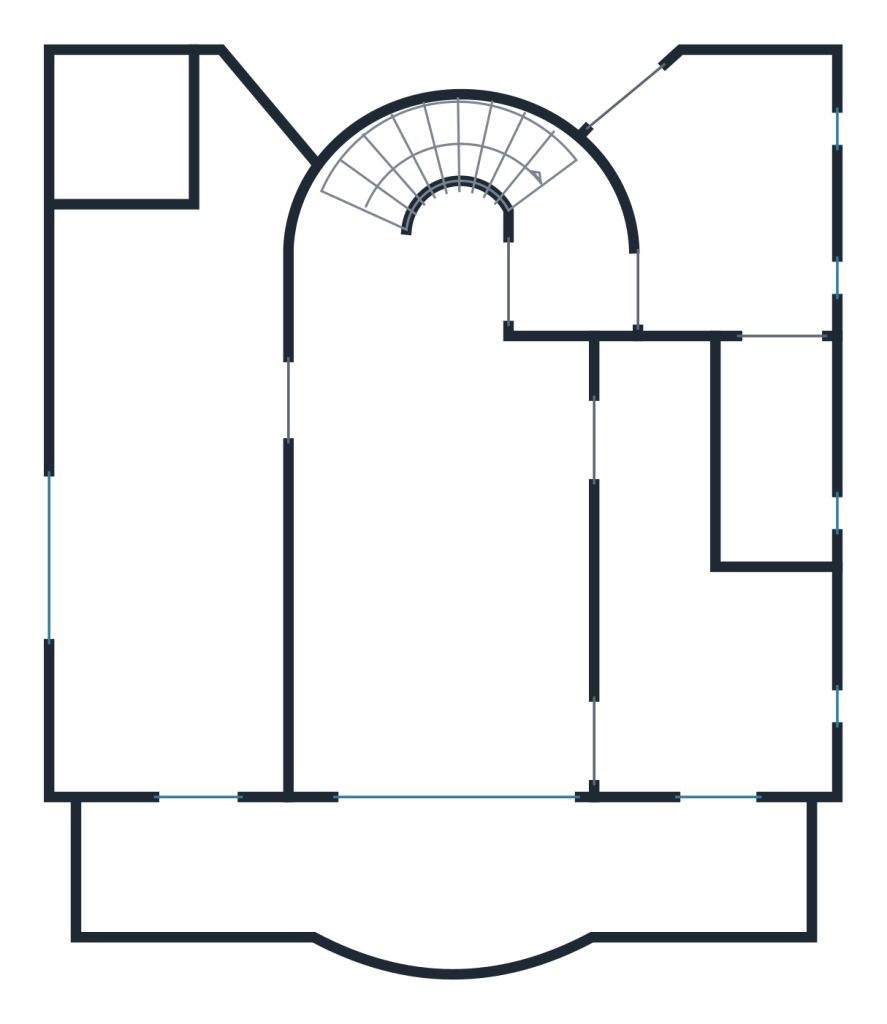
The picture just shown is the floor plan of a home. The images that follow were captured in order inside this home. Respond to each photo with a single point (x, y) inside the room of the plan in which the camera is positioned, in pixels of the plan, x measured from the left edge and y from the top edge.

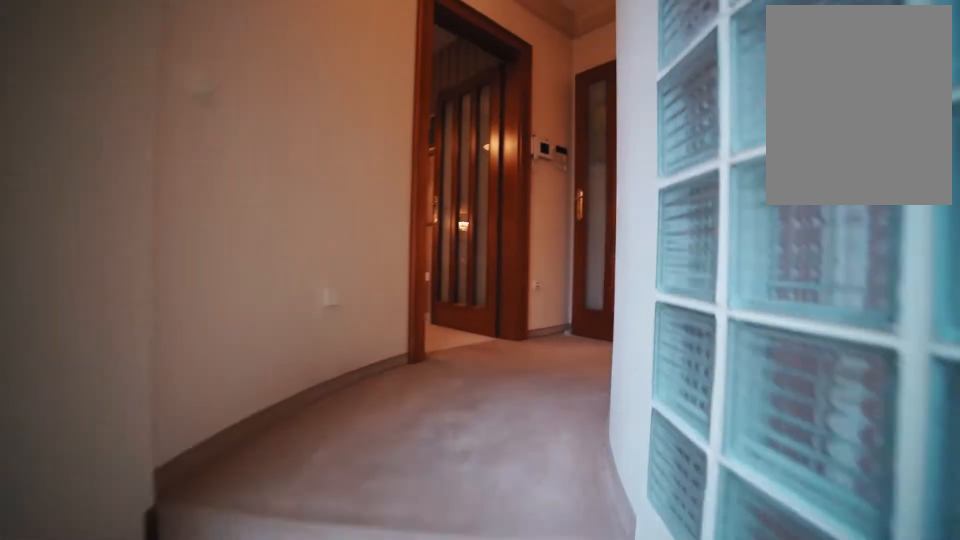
(486, 152)
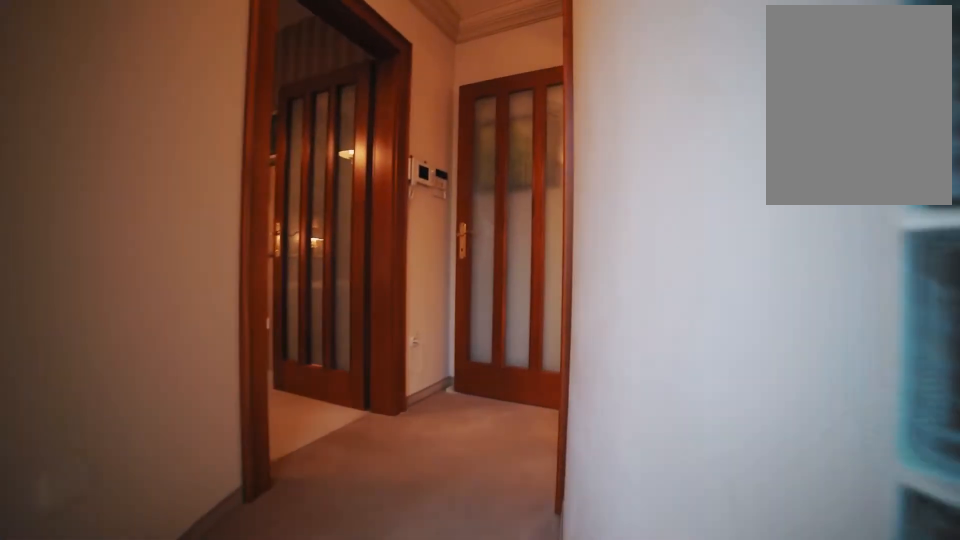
(509, 159)
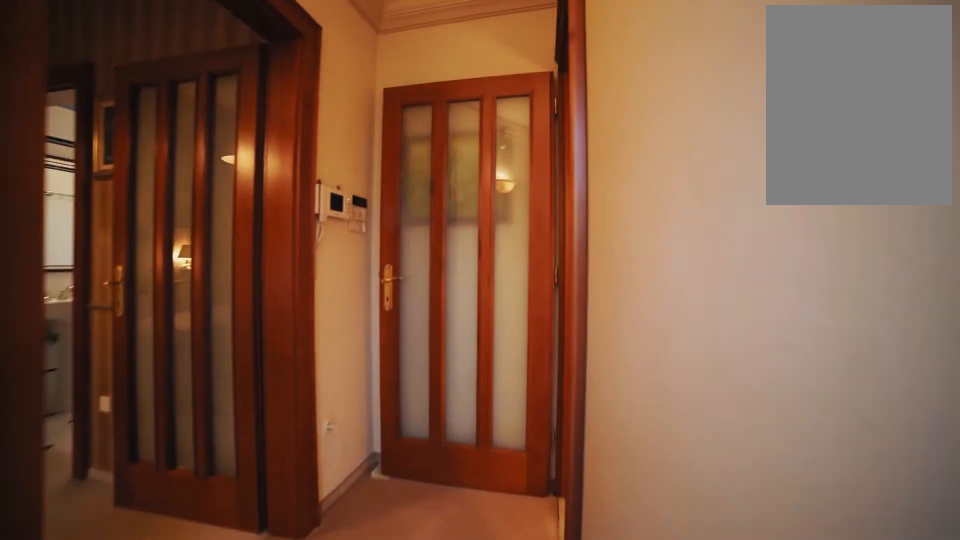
(526, 170)
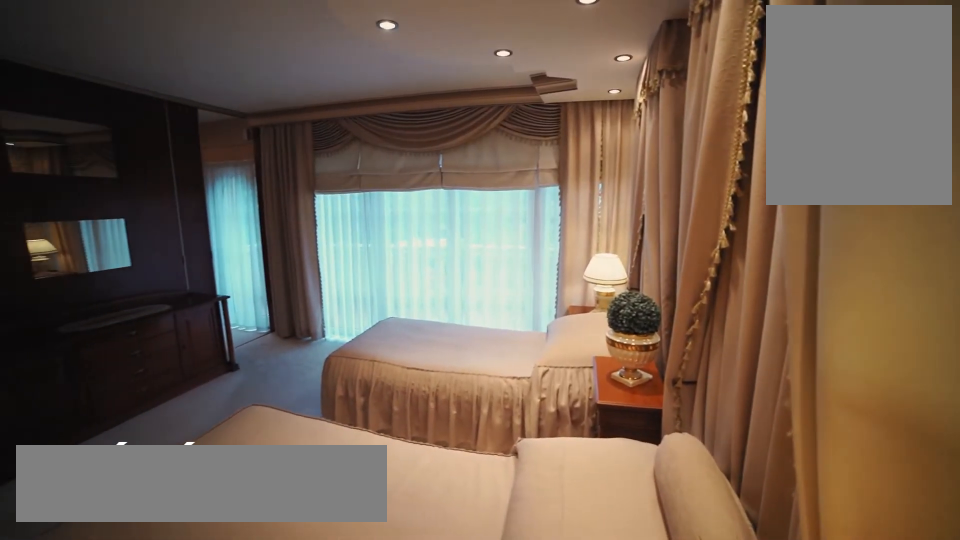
(361, 286)
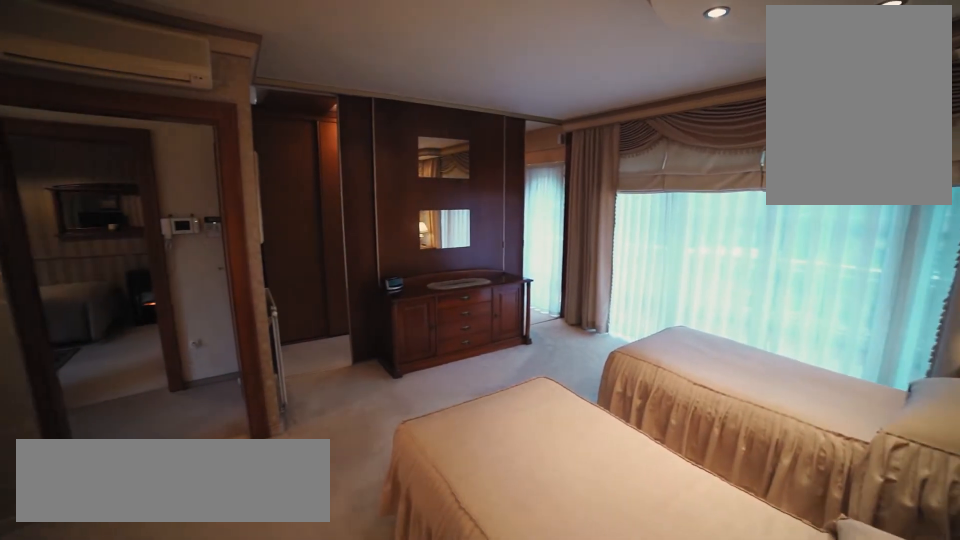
(362, 287)
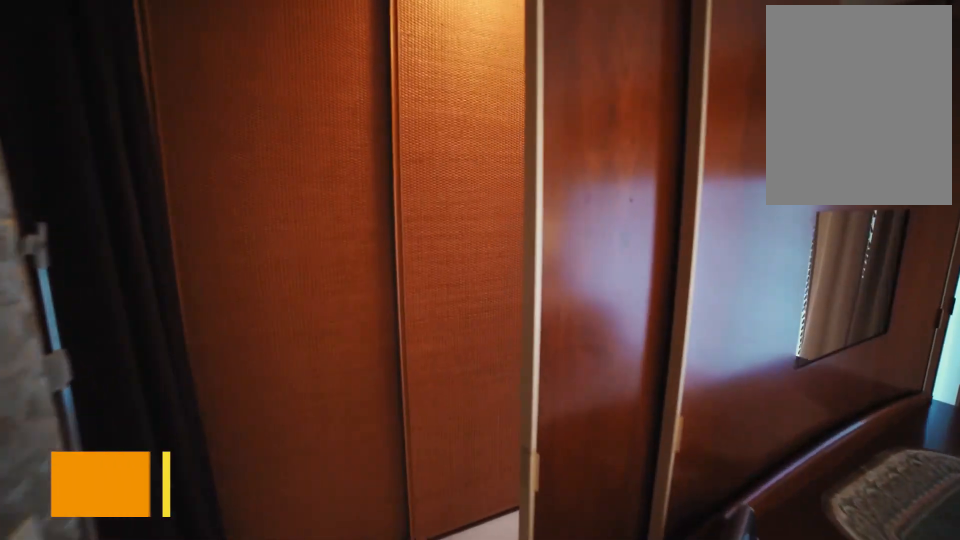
(535, 388)
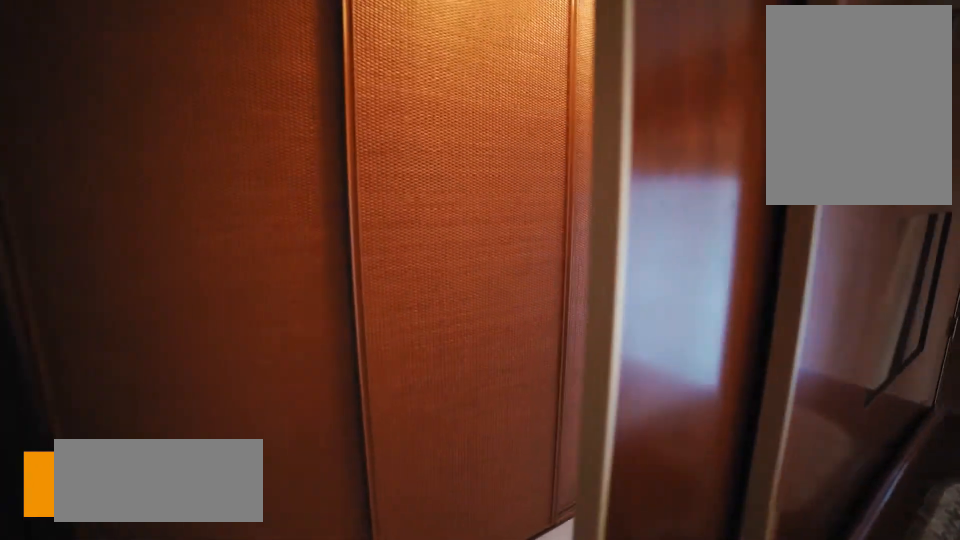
(559, 393)
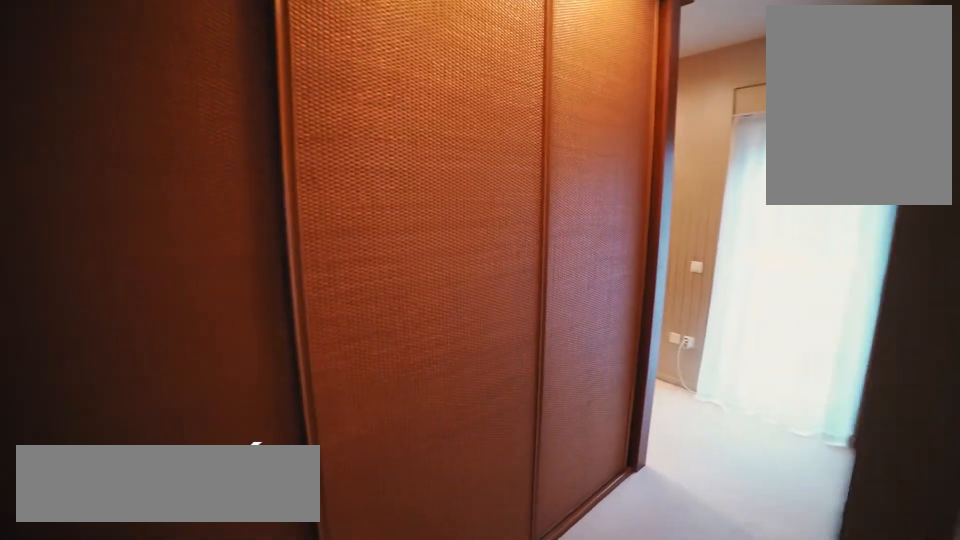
(581, 402)
